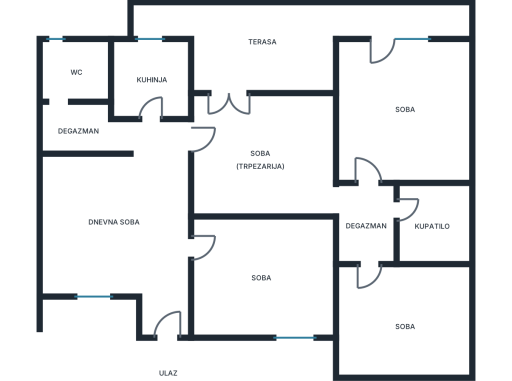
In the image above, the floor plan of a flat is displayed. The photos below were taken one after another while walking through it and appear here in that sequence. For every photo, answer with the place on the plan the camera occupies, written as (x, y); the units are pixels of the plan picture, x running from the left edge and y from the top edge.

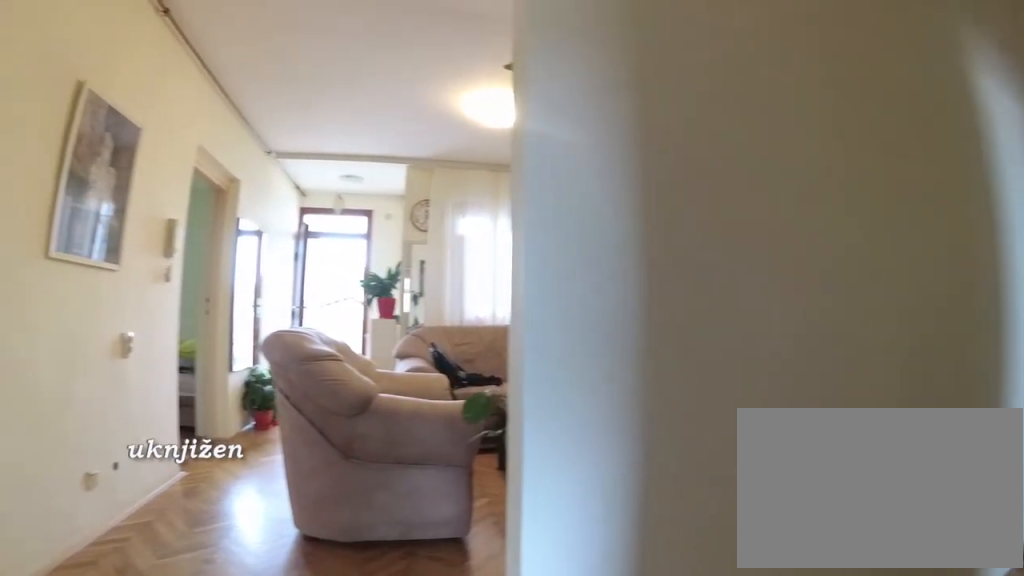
(151, 112)
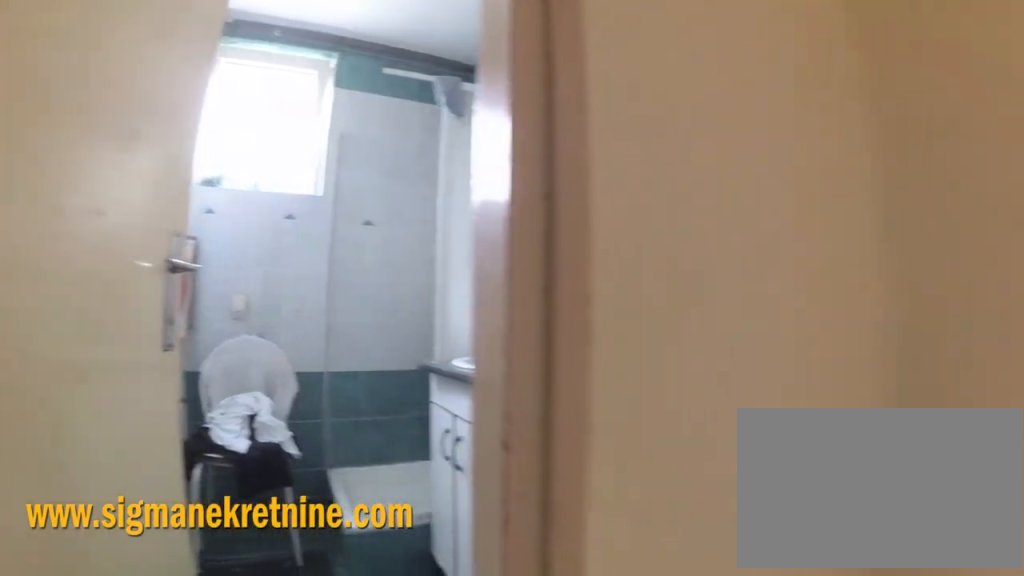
(65, 141)
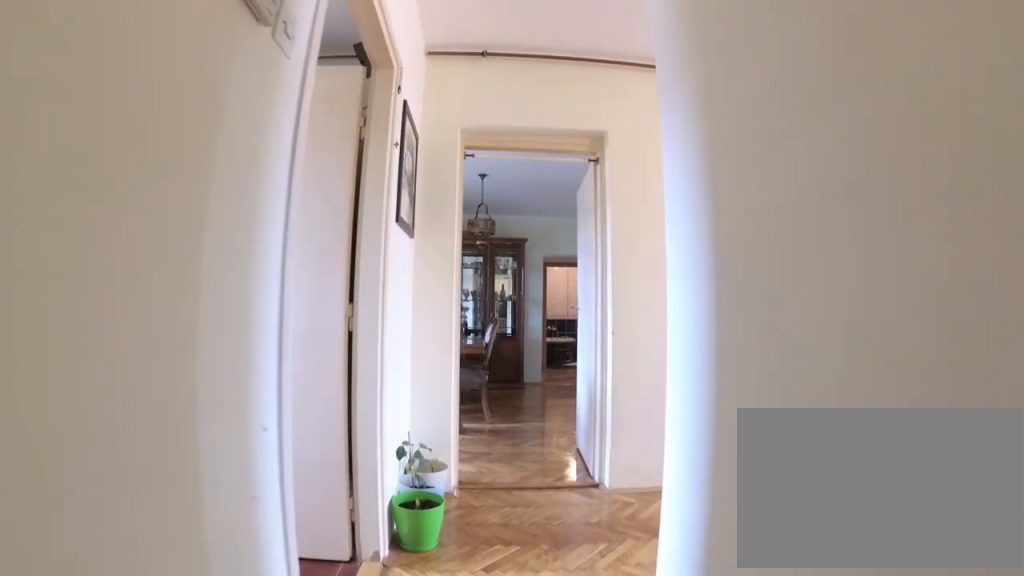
(81, 134)
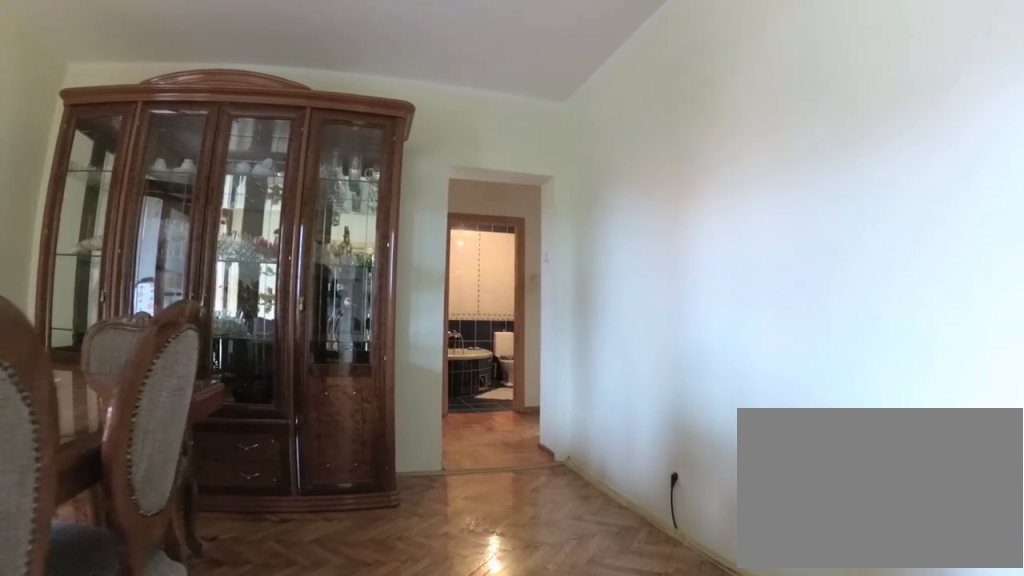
(210, 170)
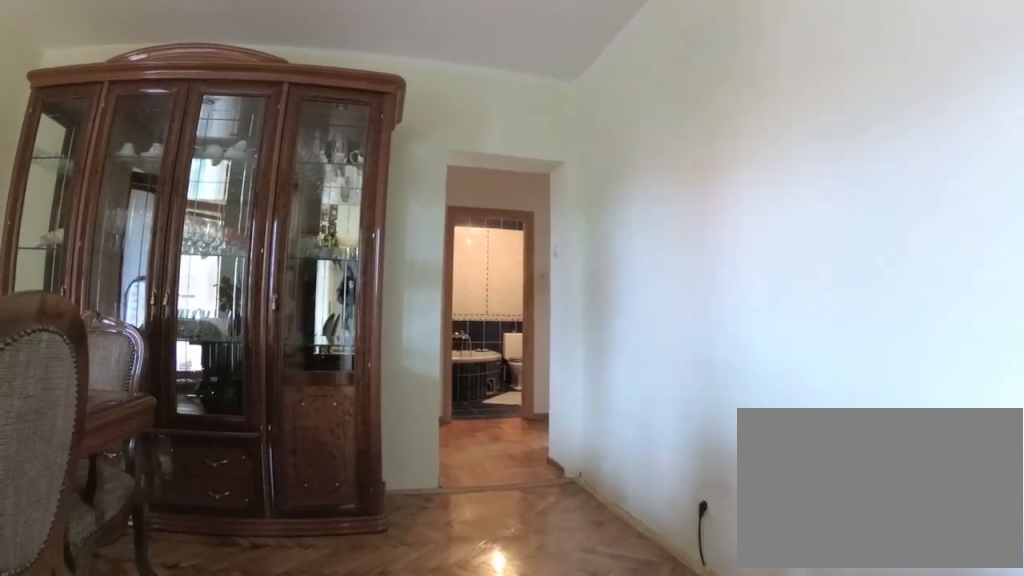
(220, 172)
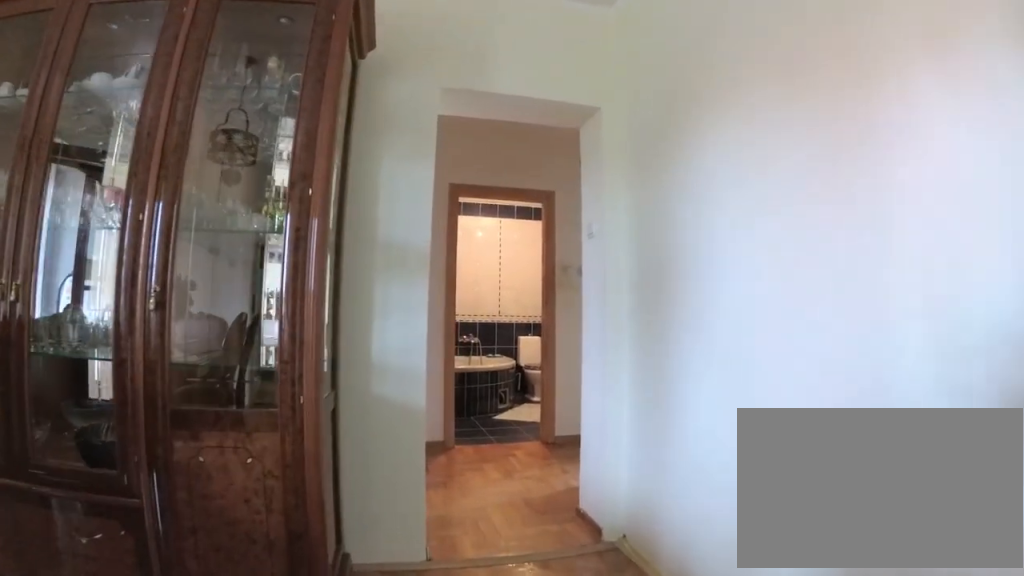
(243, 174)
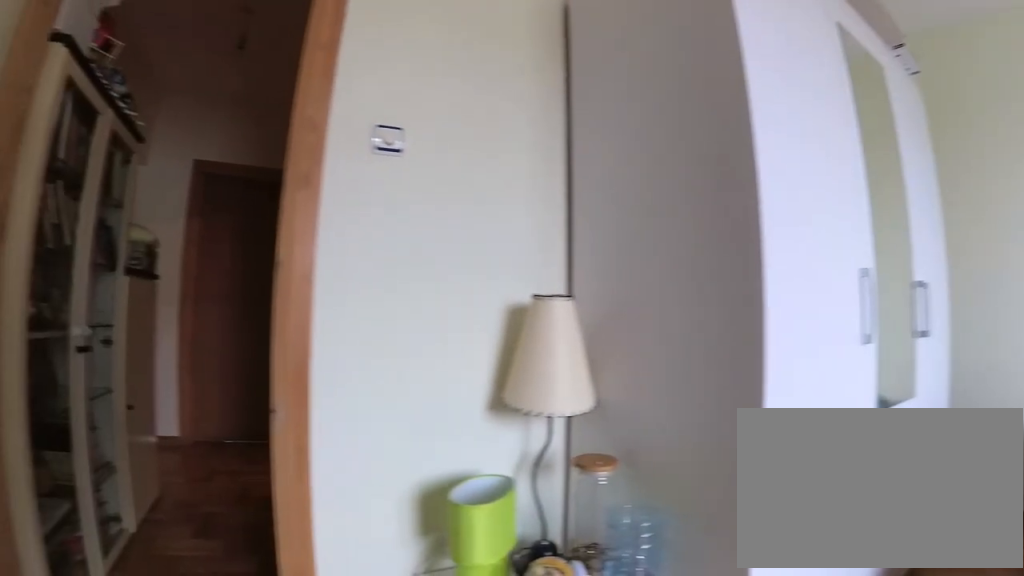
(359, 337)
